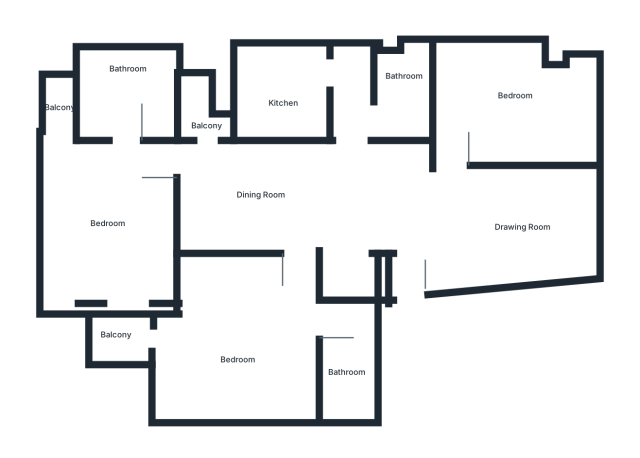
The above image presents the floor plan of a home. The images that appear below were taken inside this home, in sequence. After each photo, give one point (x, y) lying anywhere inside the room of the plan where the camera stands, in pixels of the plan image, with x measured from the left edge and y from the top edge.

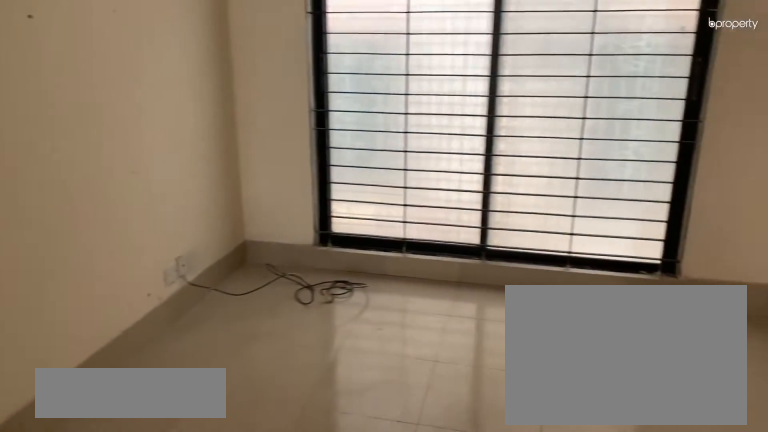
(494, 219)
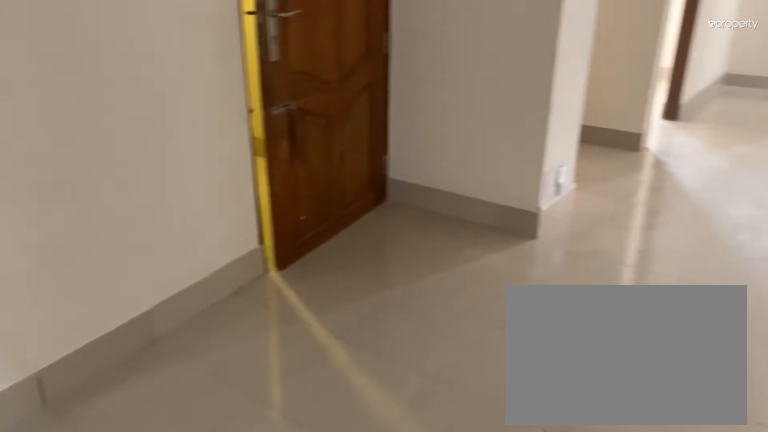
(494, 219)
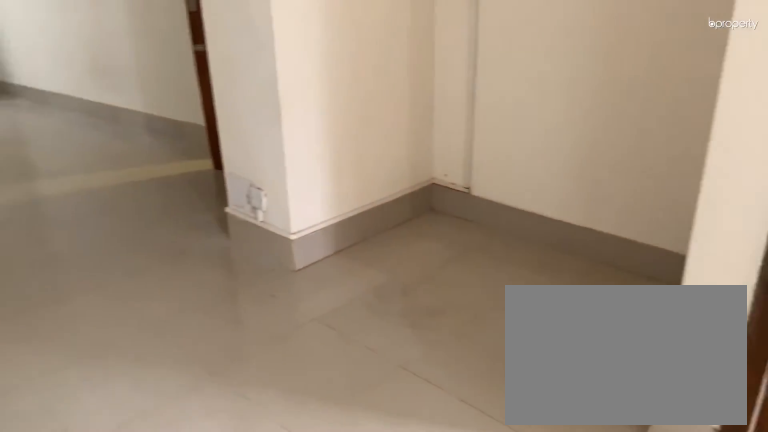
(318, 197)
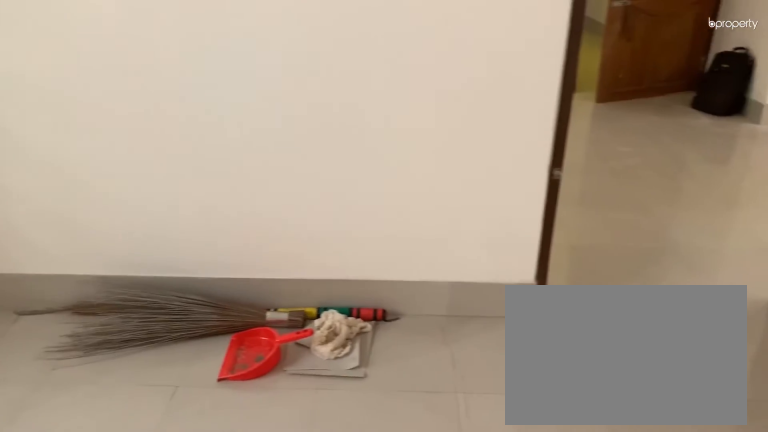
(512, 98)
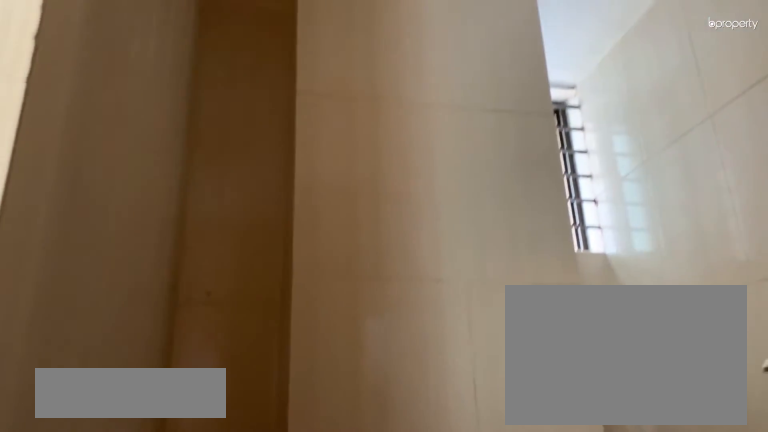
(399, 108)
